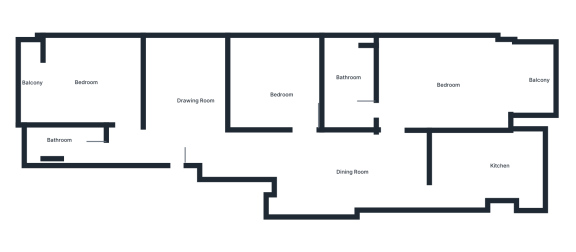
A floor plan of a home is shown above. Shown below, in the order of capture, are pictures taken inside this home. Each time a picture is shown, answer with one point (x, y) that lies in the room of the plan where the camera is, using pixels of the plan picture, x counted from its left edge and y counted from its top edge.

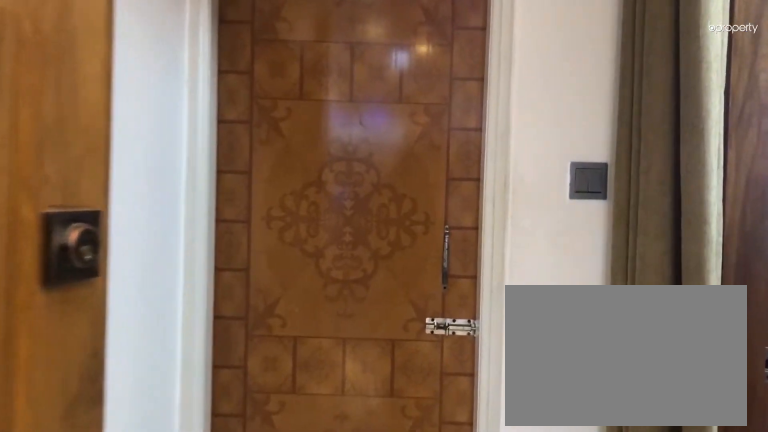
(127, 140)
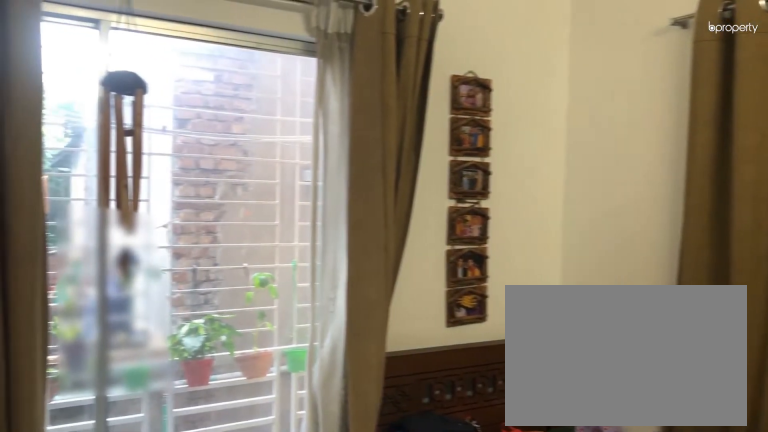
(81, 84)
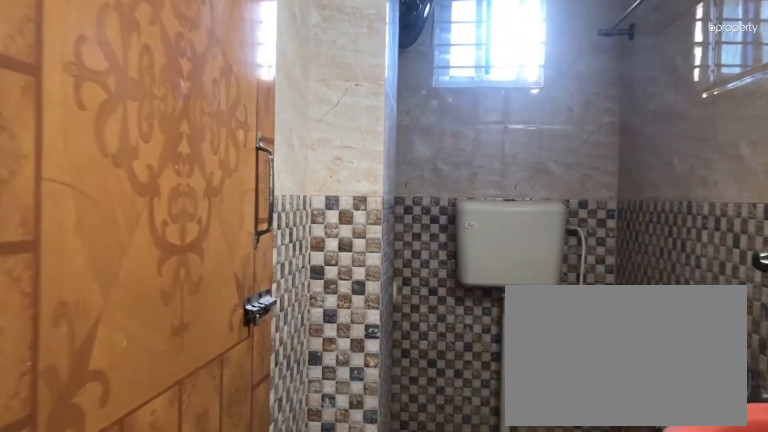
(68, 142)
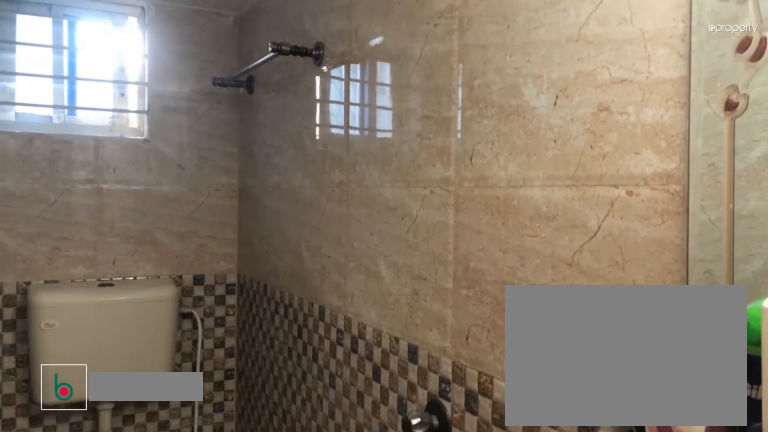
(69, 144)
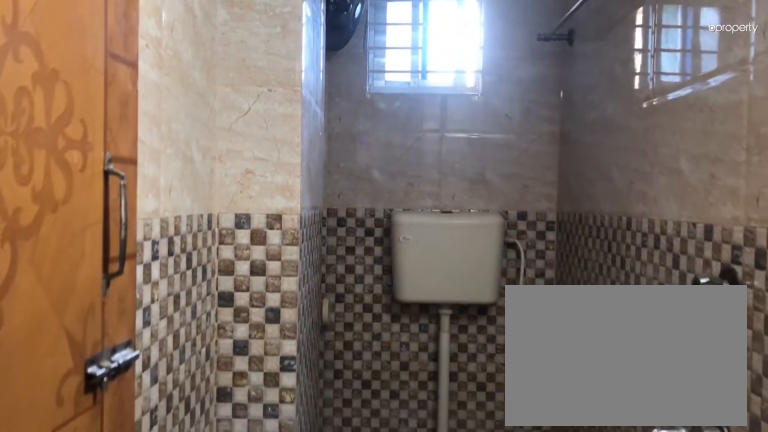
(69, 144)
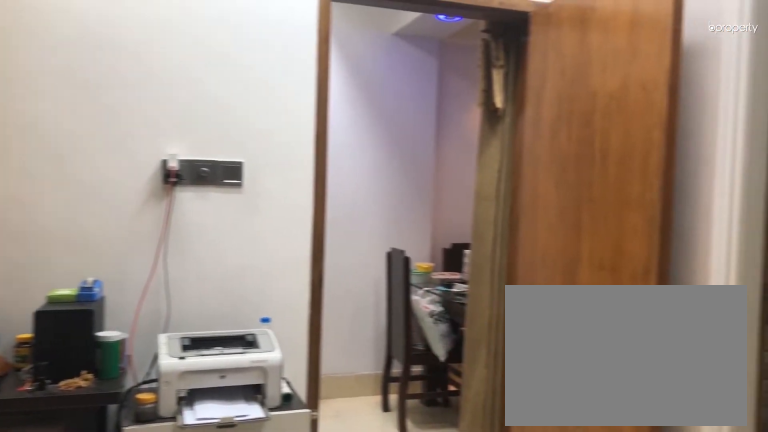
(452, 88)
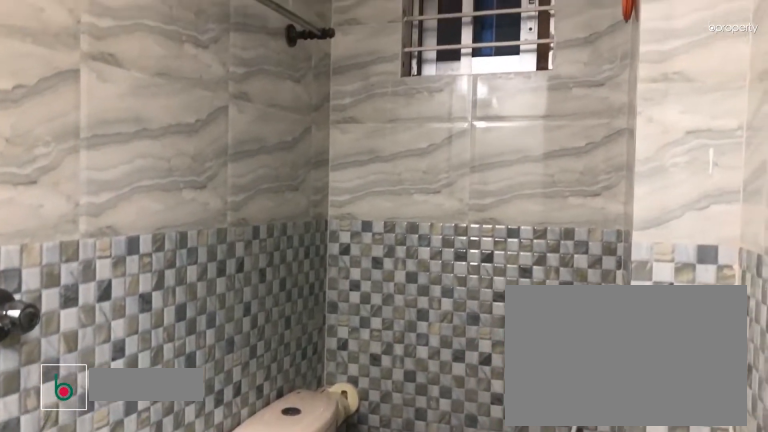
(352, 99)
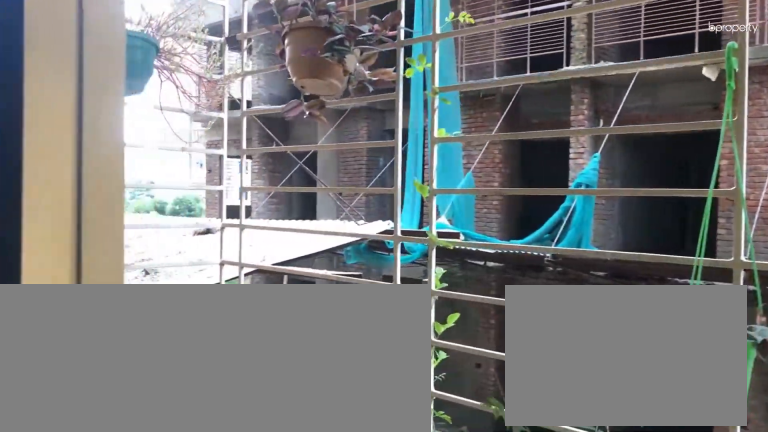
(531, 80)
